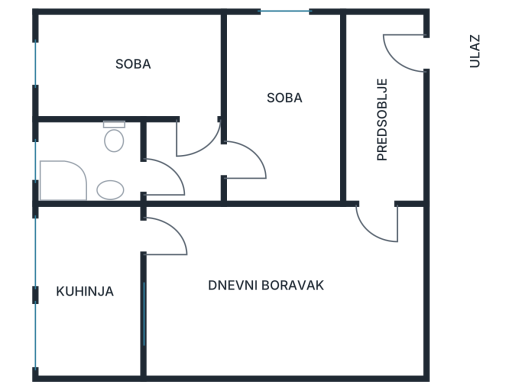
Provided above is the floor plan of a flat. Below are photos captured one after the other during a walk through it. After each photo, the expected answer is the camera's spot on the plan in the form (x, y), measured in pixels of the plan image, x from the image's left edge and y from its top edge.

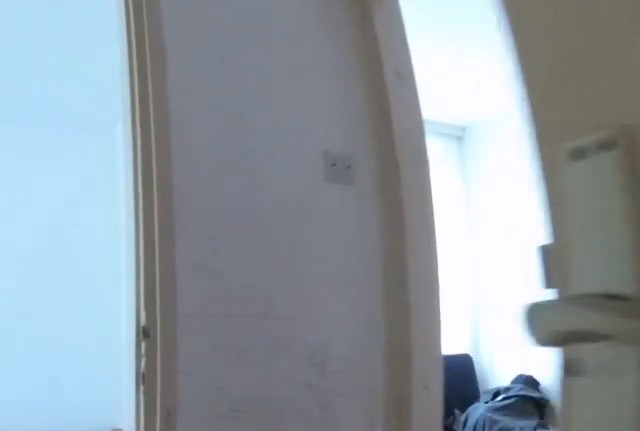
(189, 185)
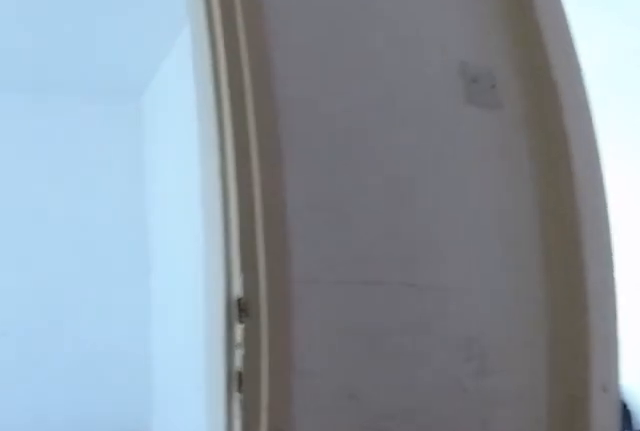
(189, 167)
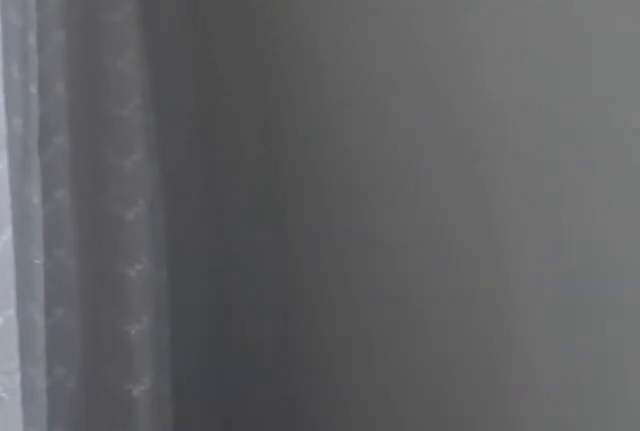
(73, 80)
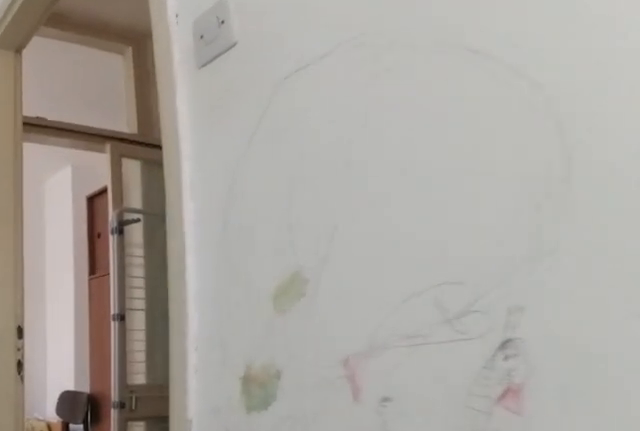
(142, 69)
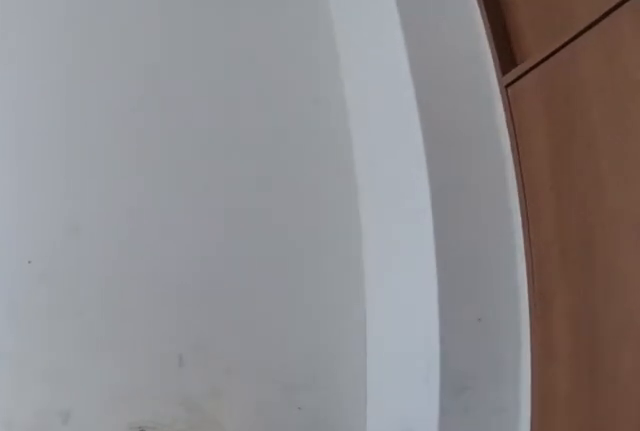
(227, 153)
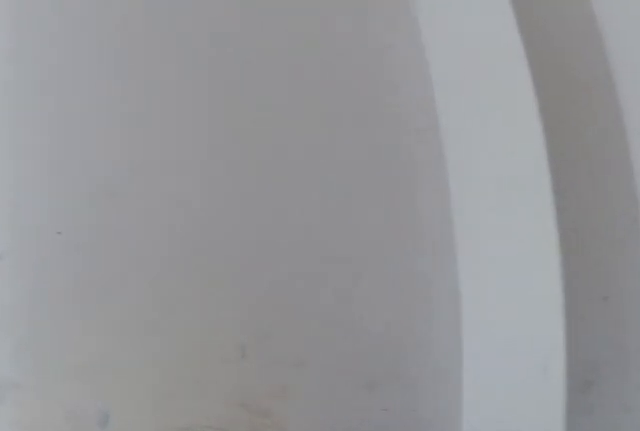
(242, 152)
